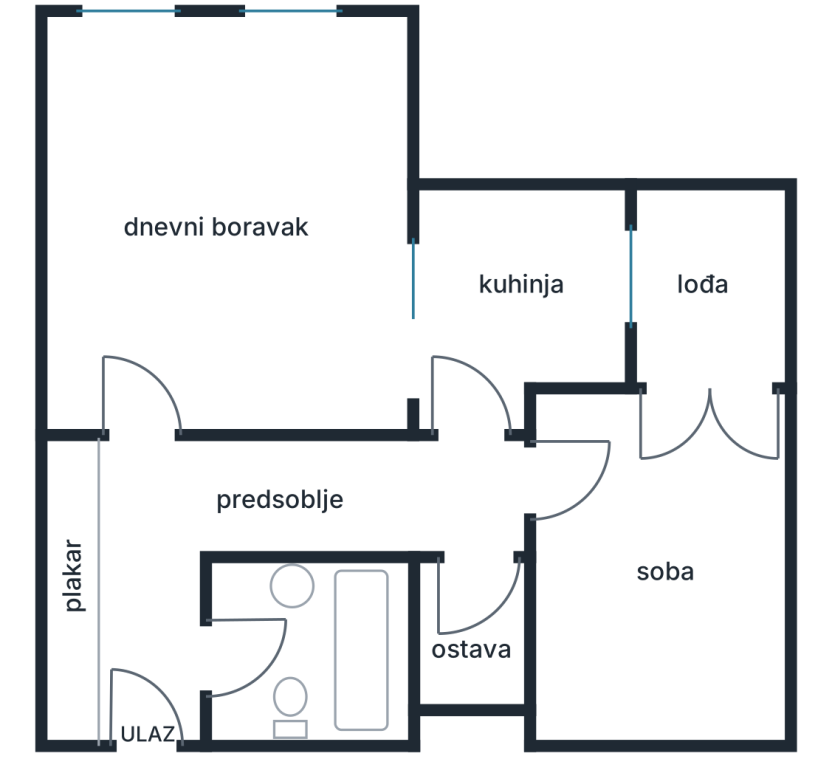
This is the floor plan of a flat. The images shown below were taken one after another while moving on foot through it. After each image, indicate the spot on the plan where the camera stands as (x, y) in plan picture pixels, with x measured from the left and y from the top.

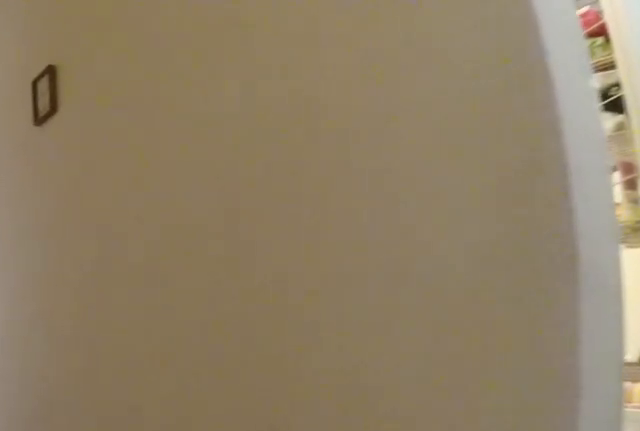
(125, 489)
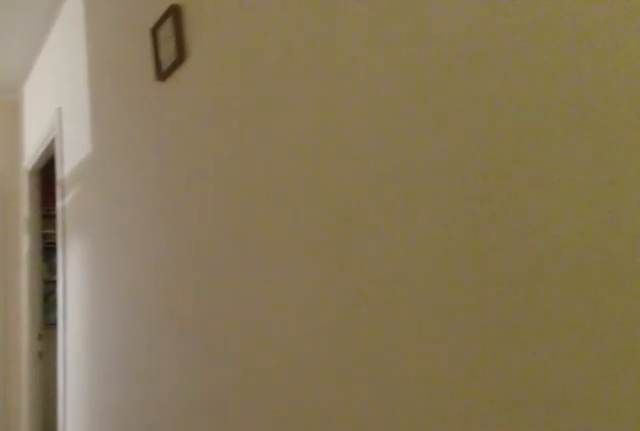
(159, 493)
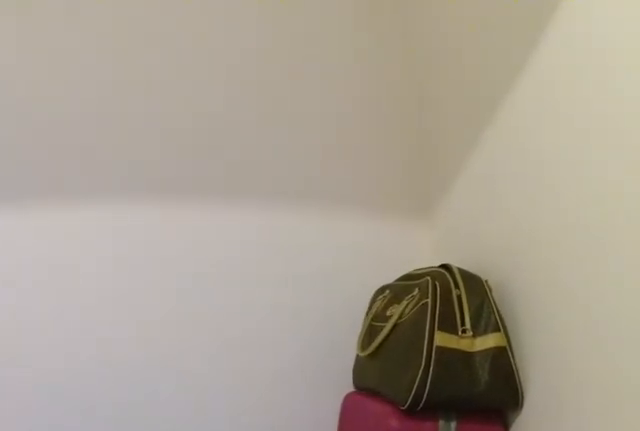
(552, 565)
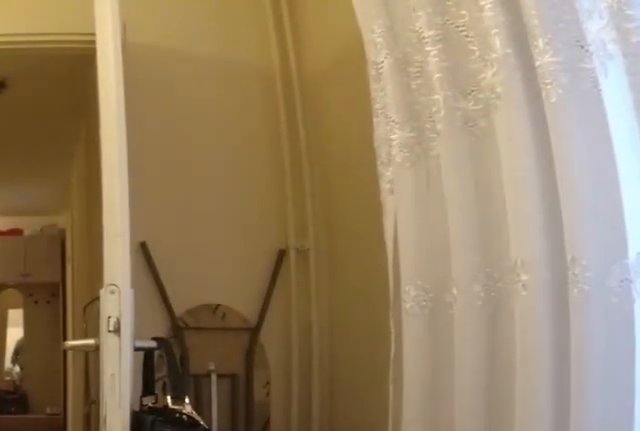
(756, 471)
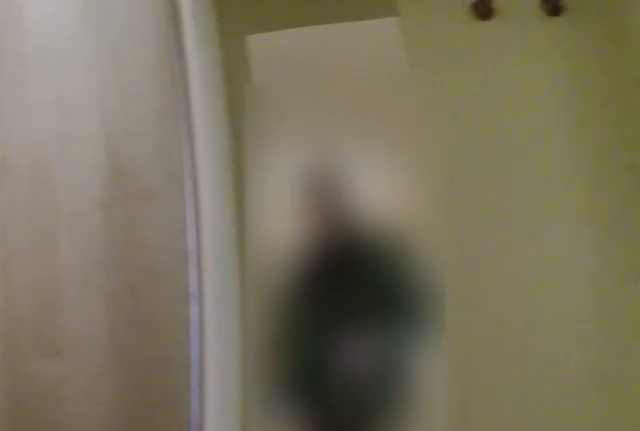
(140, 518)
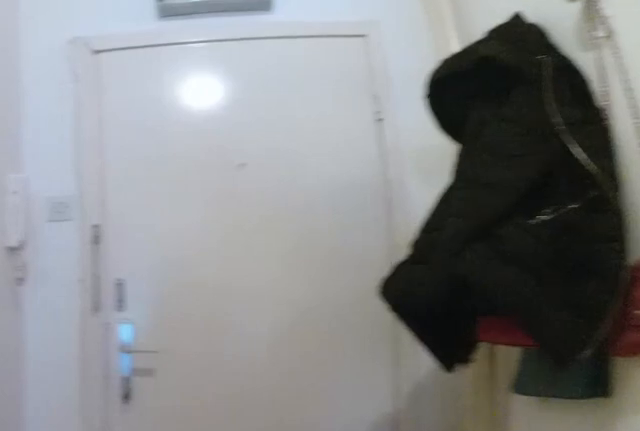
(145, 640)
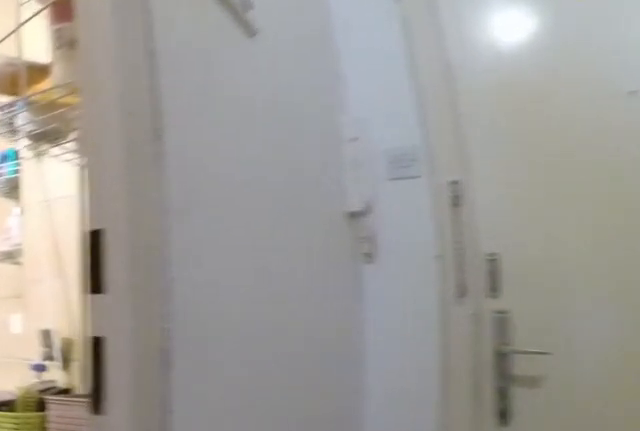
(142, 648)
